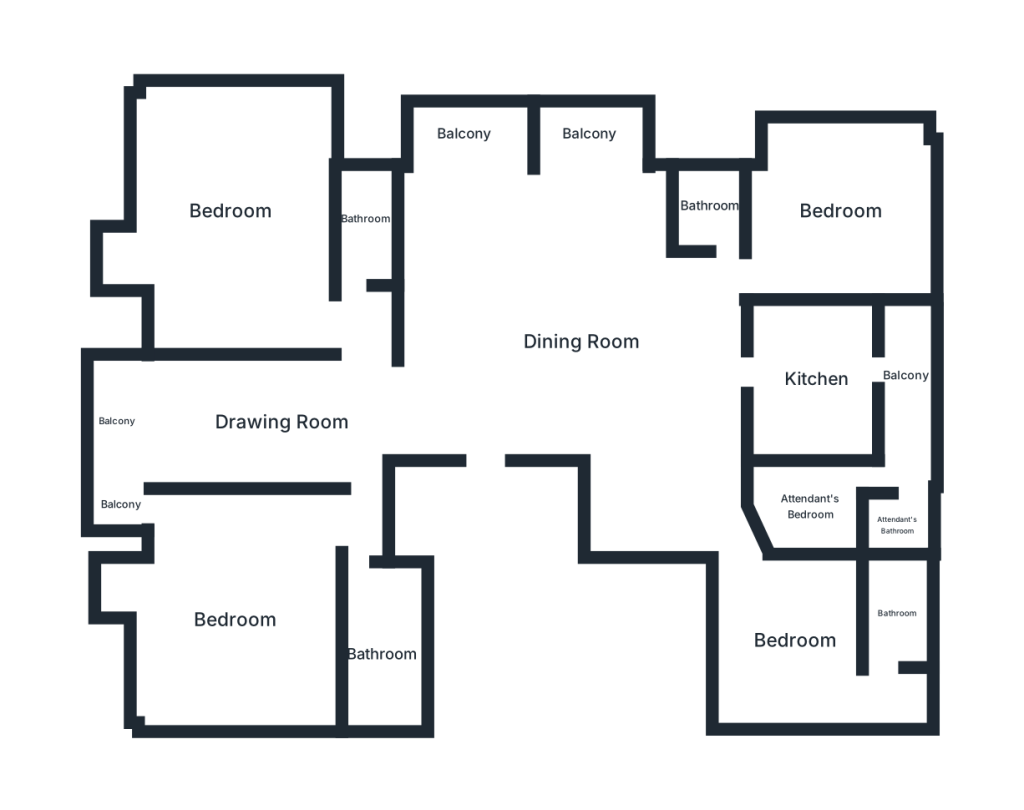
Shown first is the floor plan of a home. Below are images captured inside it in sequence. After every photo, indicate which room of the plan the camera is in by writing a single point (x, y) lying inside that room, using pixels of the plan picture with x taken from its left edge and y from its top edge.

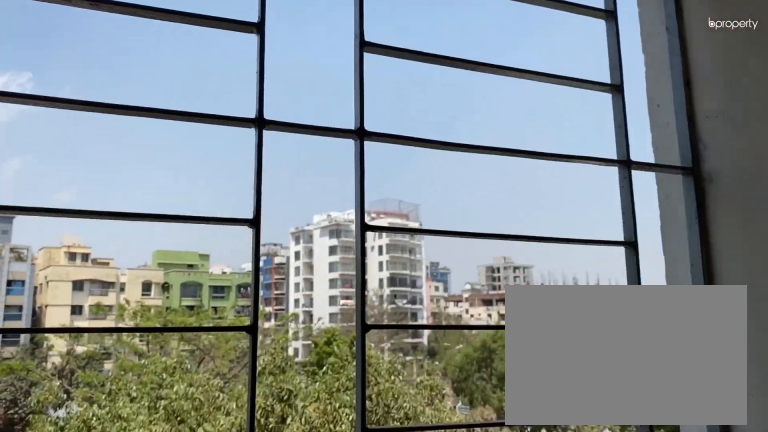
(466, 135)
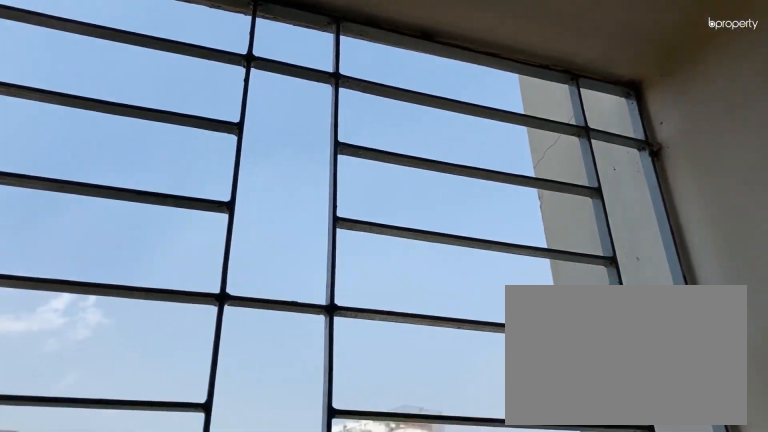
(589, 136)
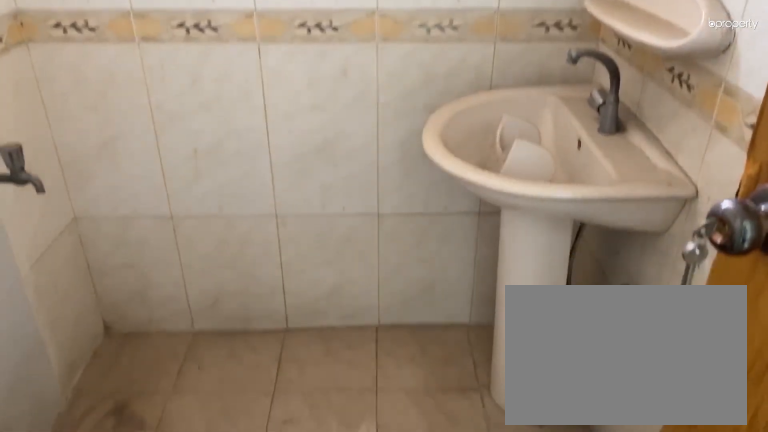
(712, 207)
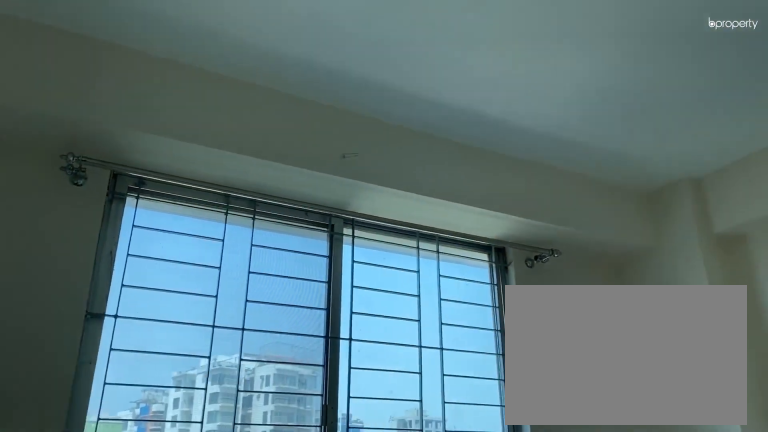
(839, 210)
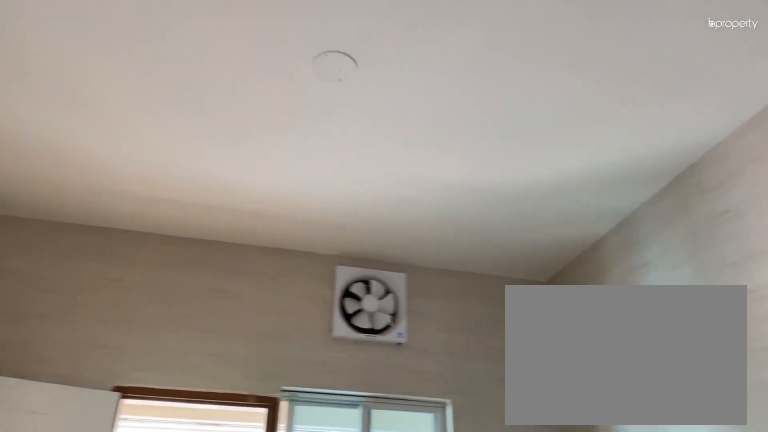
(816, 379)
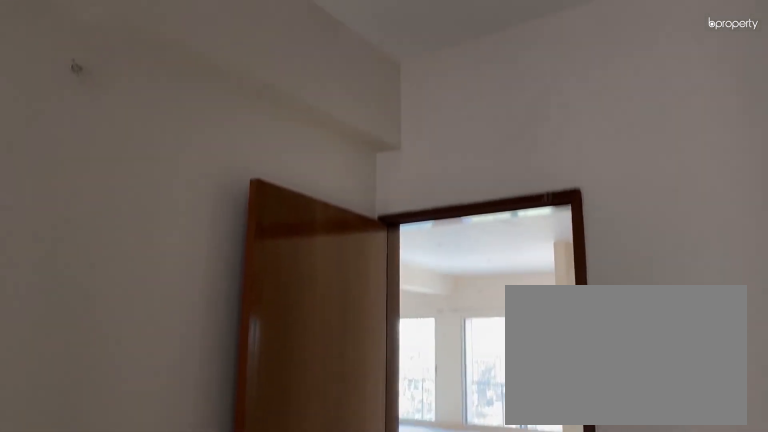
(793, 636)
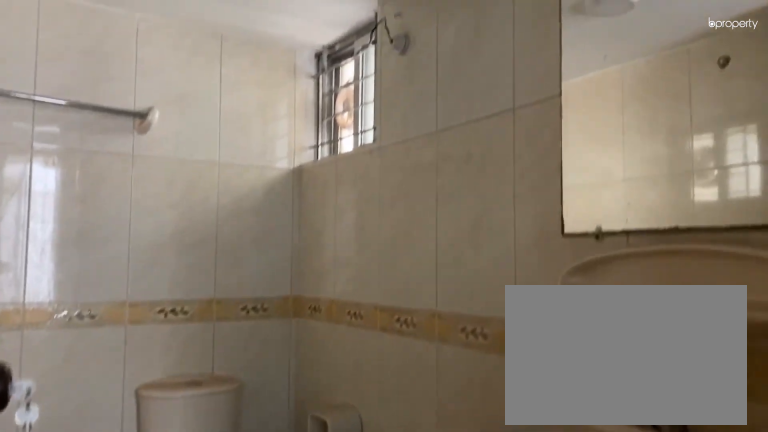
(896, 613)
